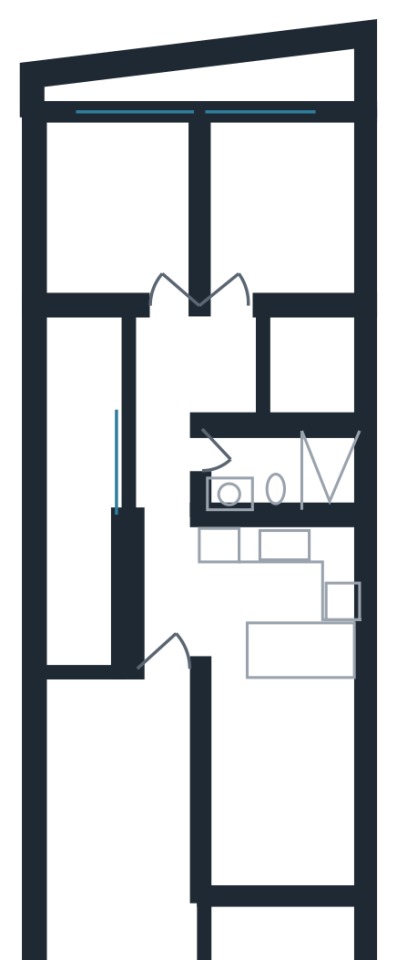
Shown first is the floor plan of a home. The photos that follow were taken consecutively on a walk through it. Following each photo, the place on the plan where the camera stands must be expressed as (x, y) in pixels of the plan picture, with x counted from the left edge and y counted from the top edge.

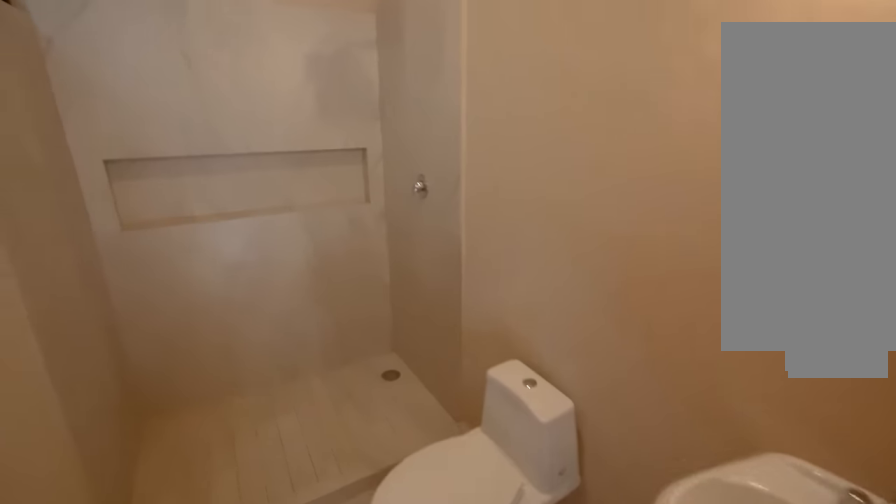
(211, 454)
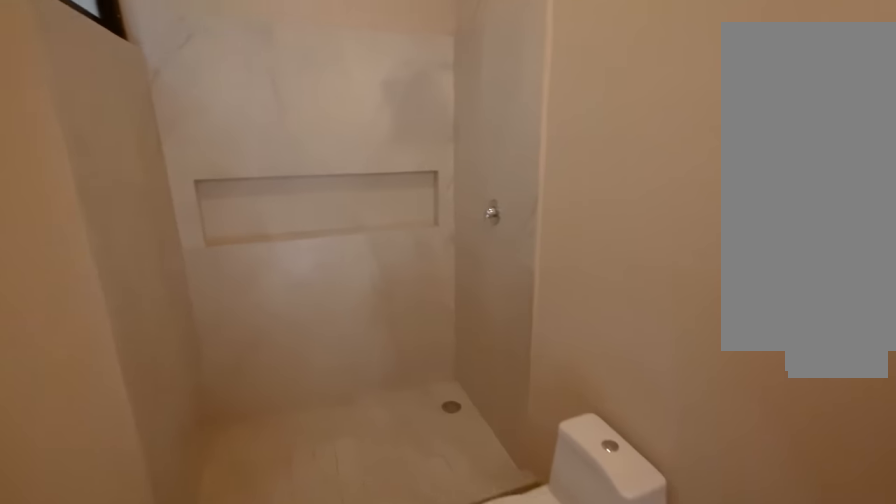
(211, 454)
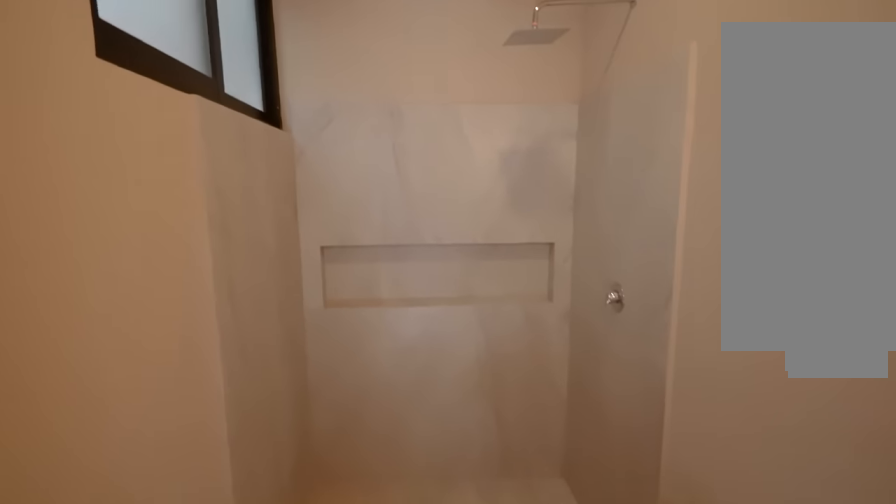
(215, 453)
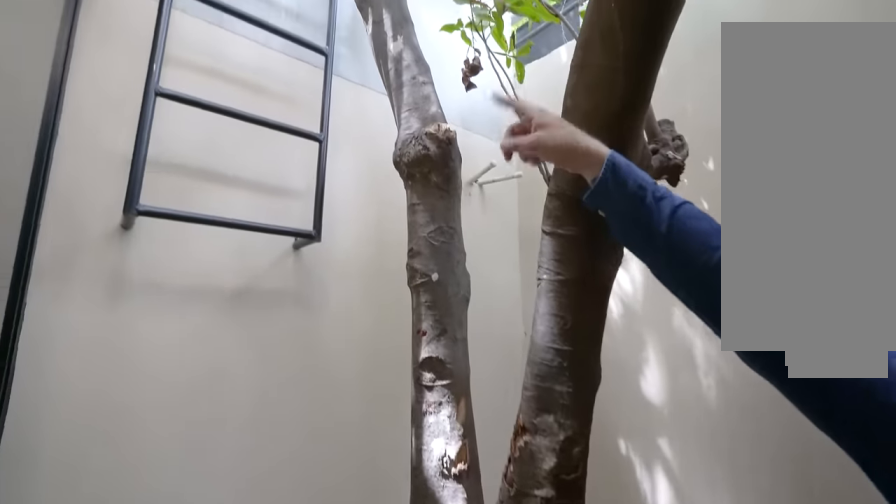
(279, 389)
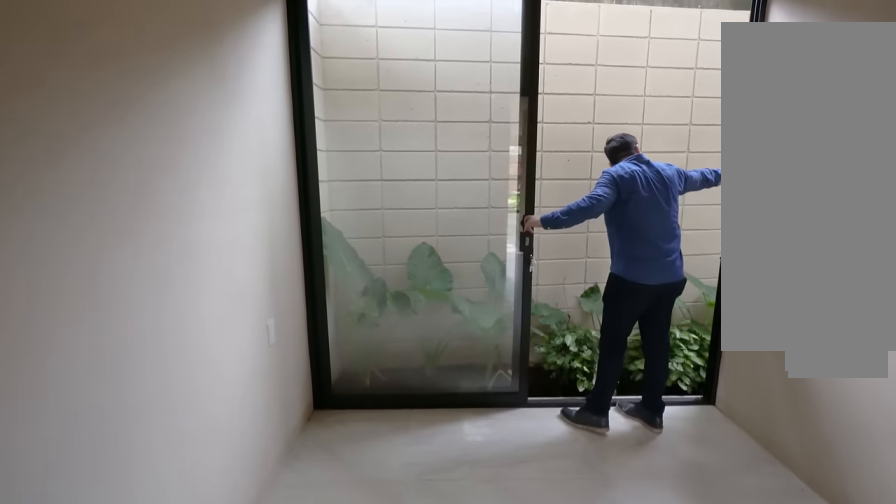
(169, 285)
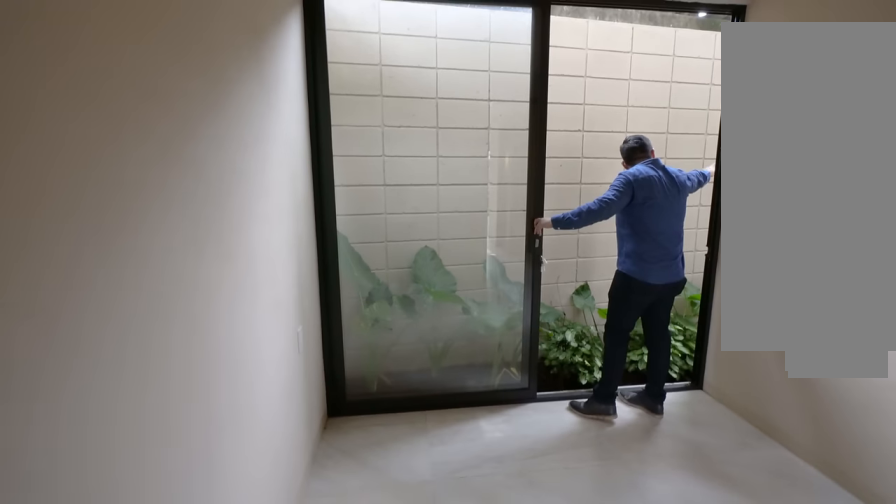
(144, 250)
